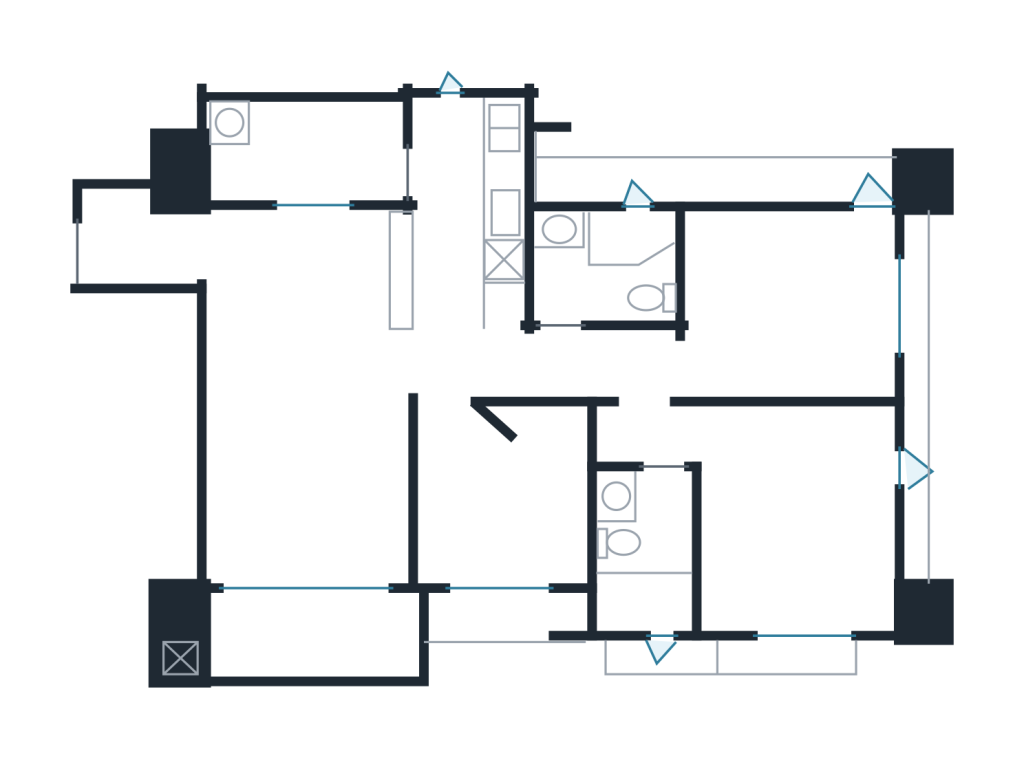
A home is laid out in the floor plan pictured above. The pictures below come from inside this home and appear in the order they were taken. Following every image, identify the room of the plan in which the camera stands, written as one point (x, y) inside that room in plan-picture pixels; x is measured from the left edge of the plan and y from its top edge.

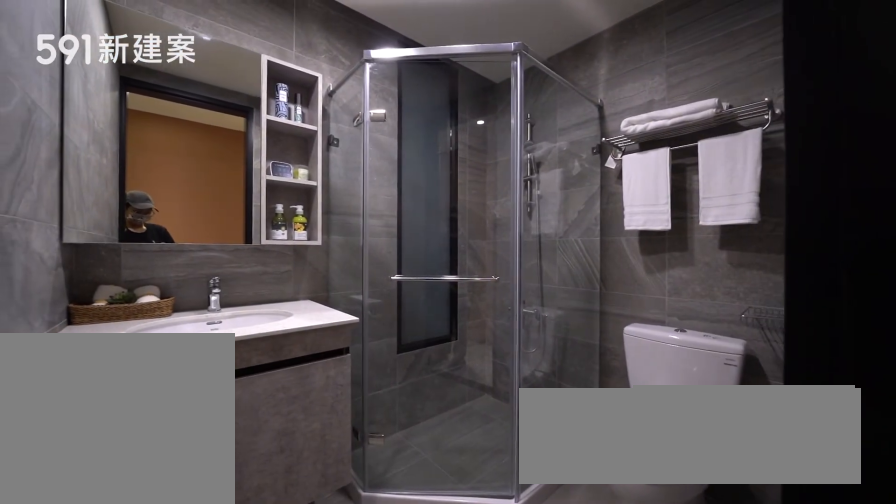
(613, 264)
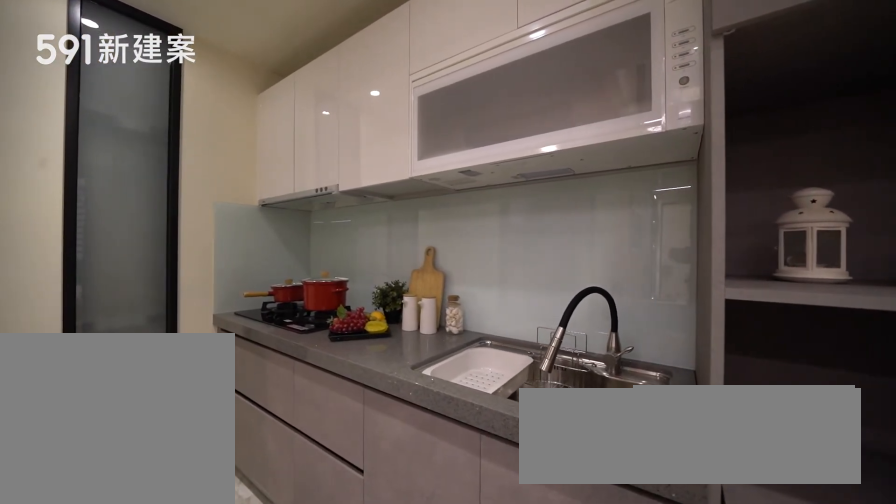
(469, 205)
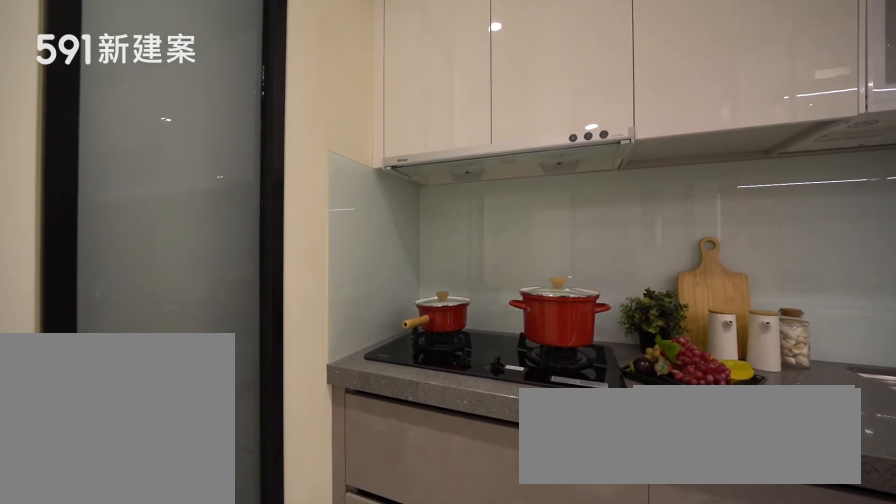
(469, 205)
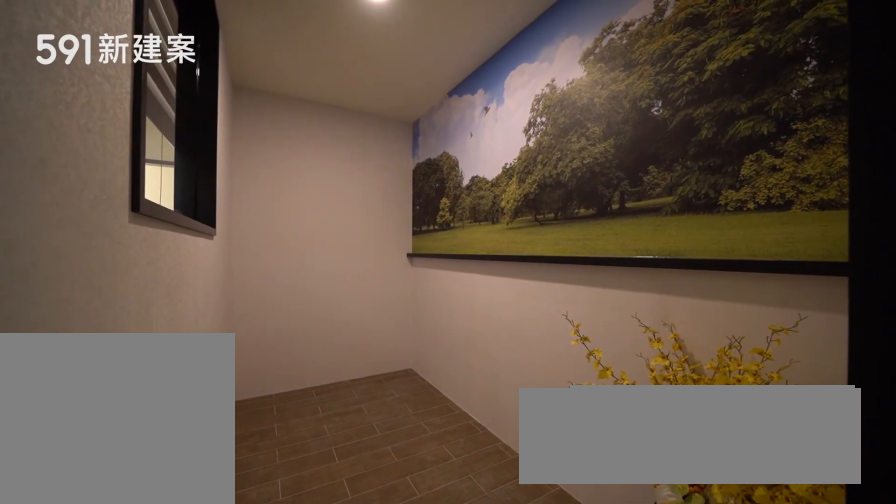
(299, 149)
